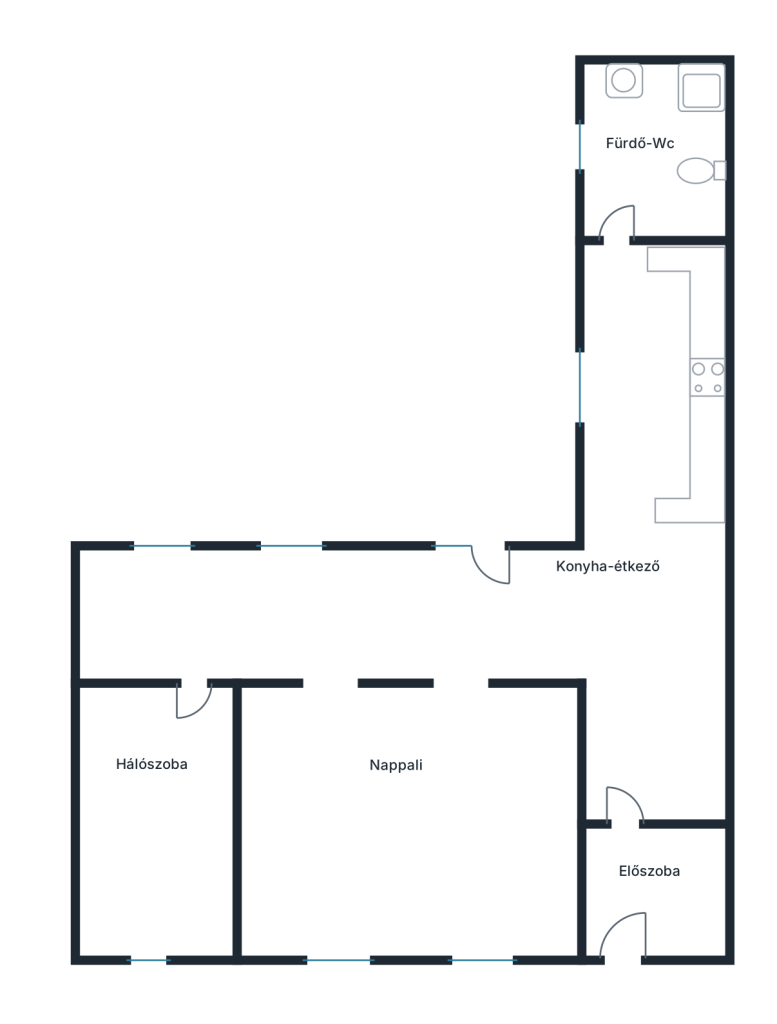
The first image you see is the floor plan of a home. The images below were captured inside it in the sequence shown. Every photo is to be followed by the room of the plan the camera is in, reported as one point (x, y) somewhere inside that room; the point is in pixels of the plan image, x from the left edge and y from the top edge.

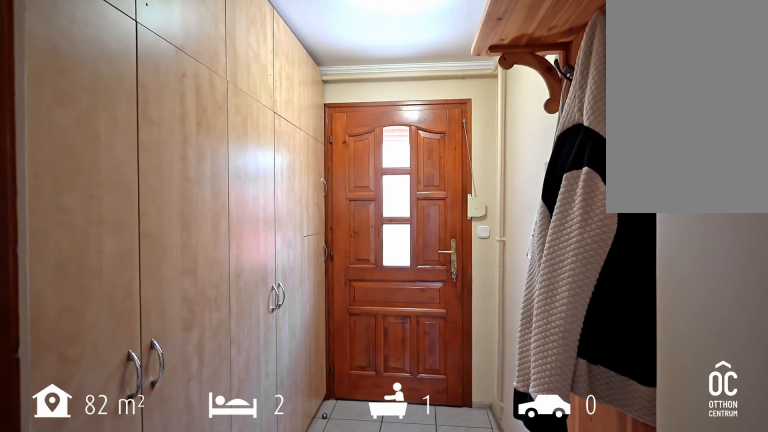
(652, 884)
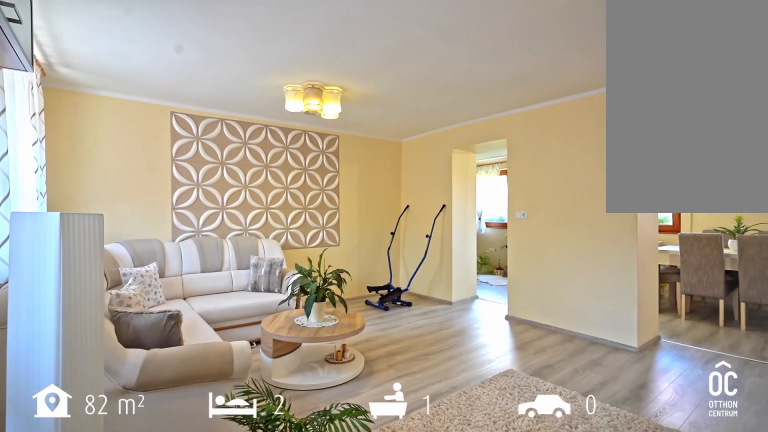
(398, 823)
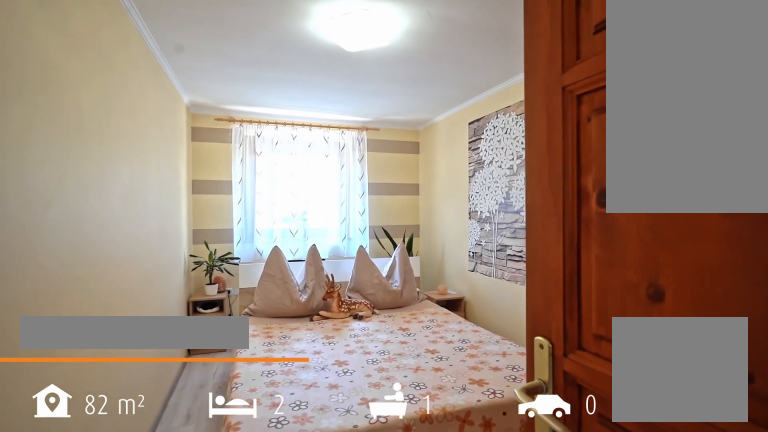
(158, 831)
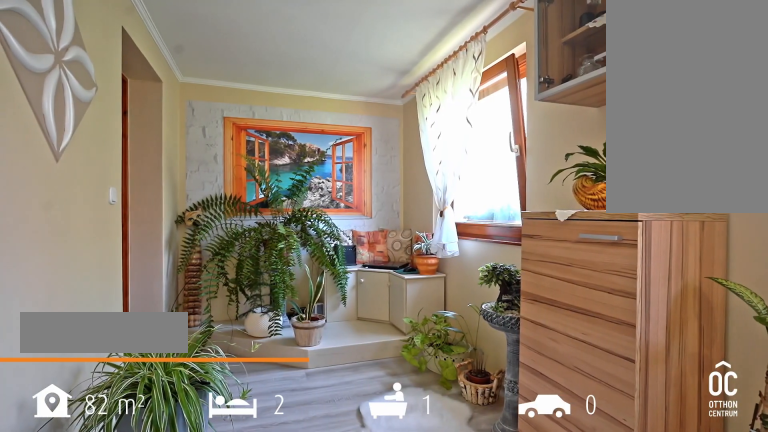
(331, 614)
